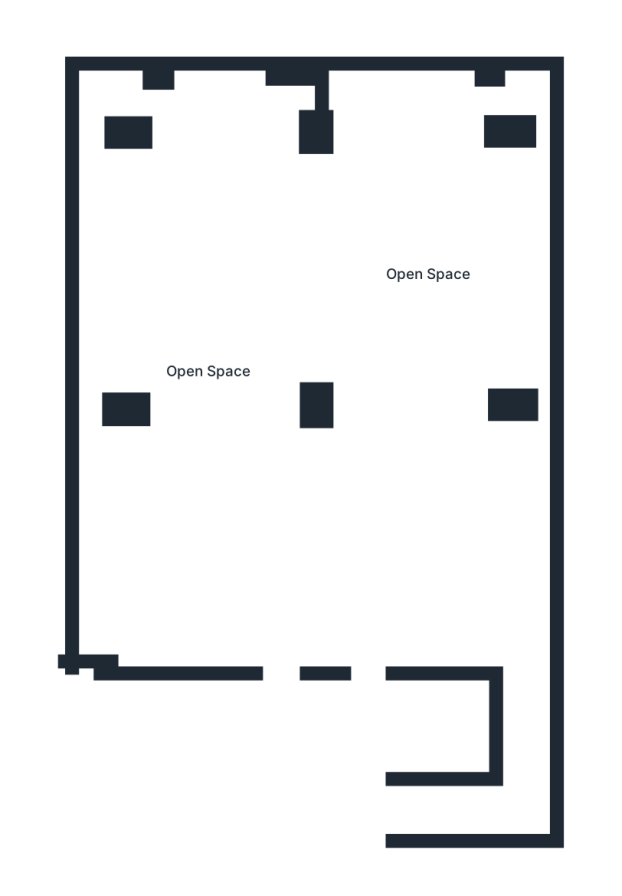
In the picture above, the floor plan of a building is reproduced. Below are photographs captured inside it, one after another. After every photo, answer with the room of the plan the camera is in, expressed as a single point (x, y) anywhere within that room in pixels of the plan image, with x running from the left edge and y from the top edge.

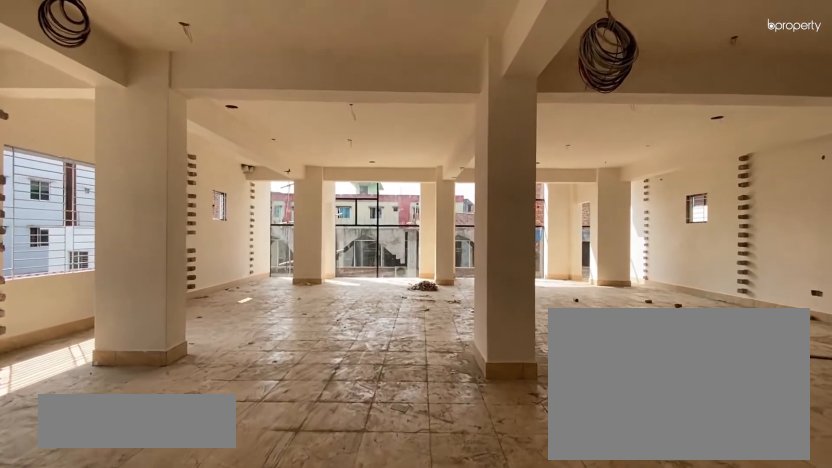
(259, 525)
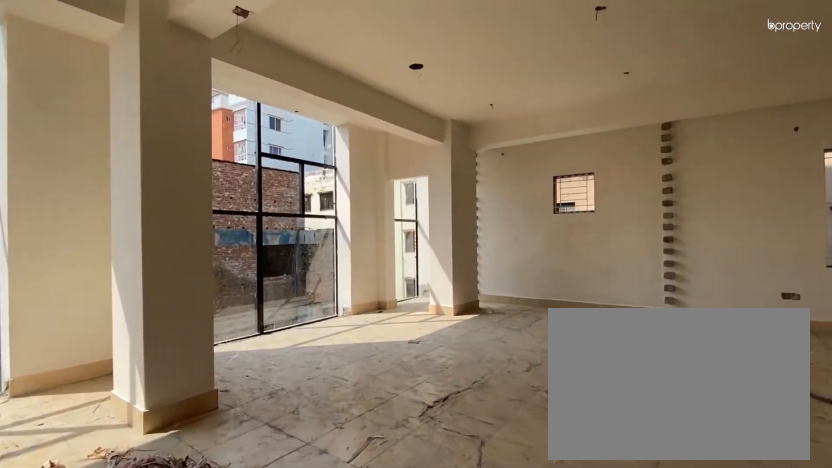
(339, 317)
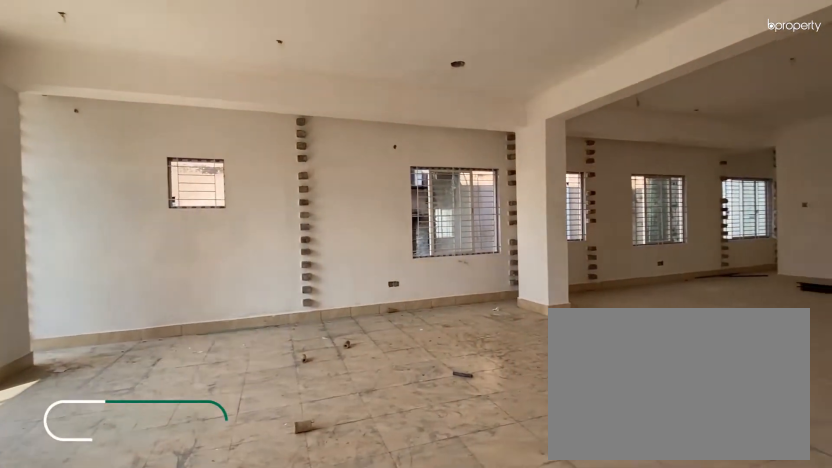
(339, 317)
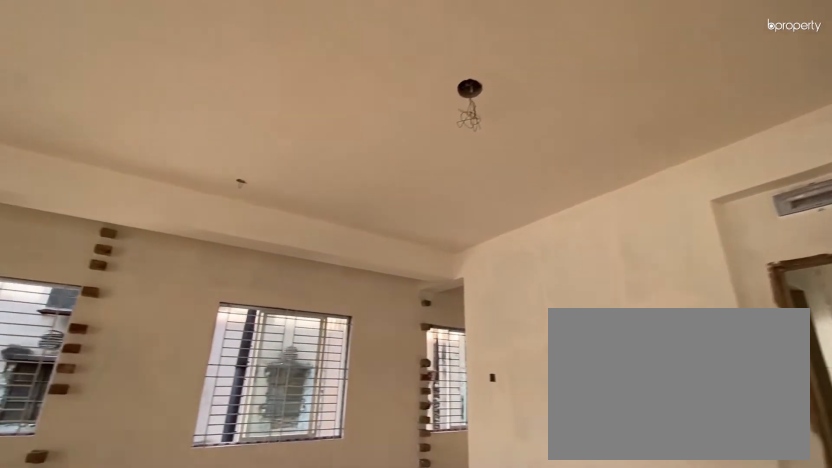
(370, 539)
